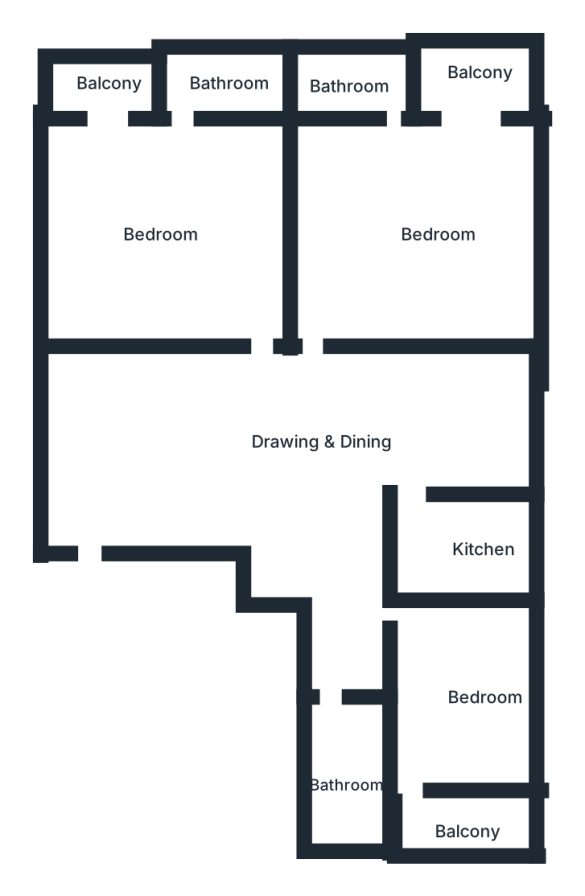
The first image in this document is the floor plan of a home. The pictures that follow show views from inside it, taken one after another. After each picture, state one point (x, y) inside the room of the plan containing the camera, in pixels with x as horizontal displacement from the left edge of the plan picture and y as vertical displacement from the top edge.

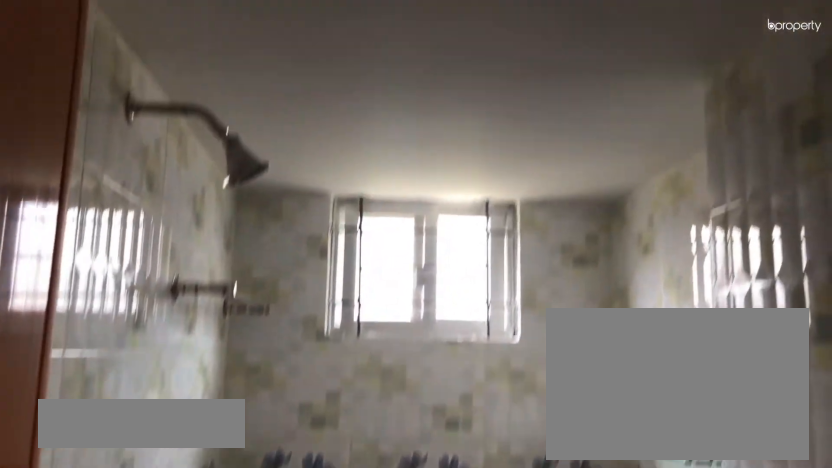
(347, 758)
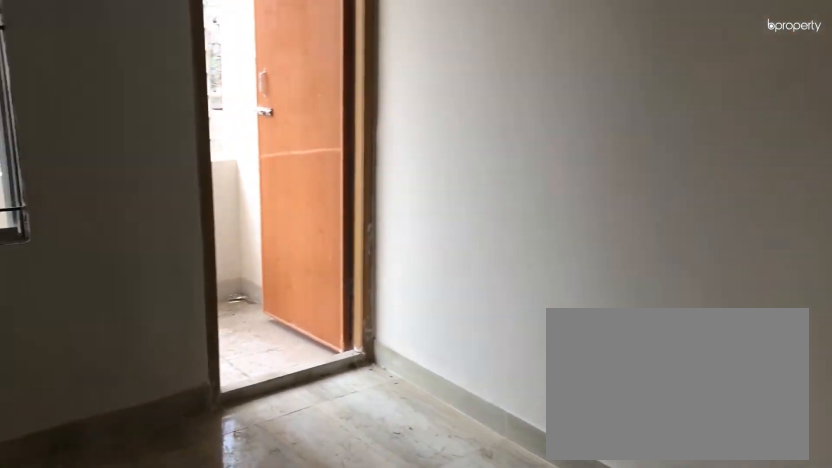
(484, 698)
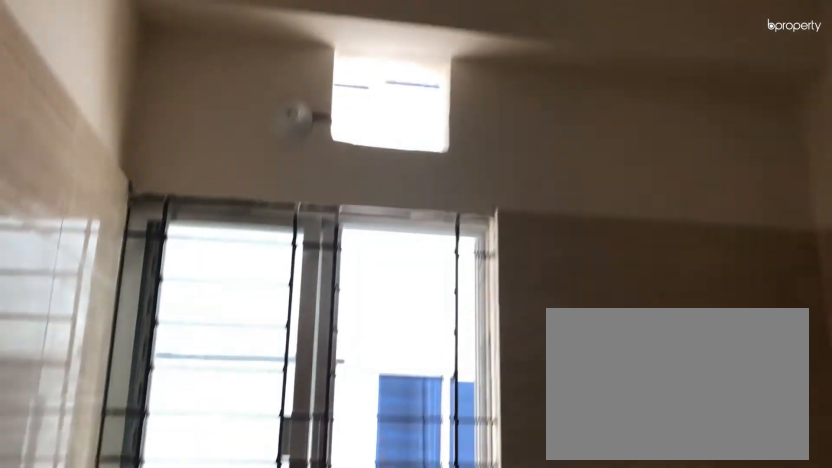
(480, 563)
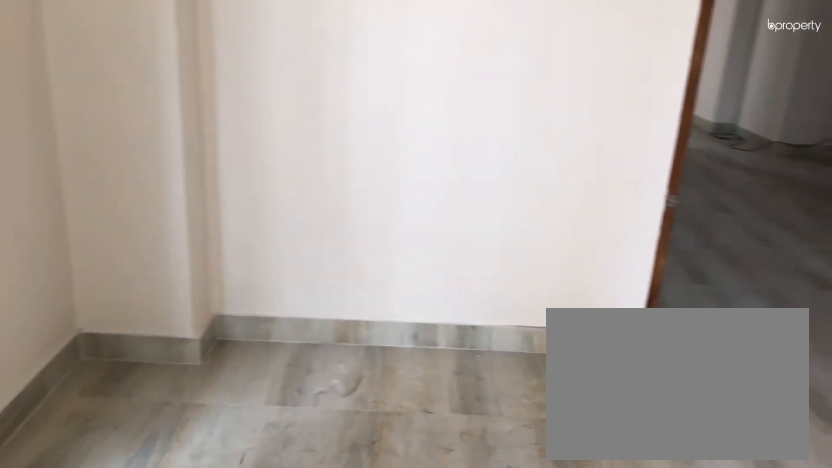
(451, 230)
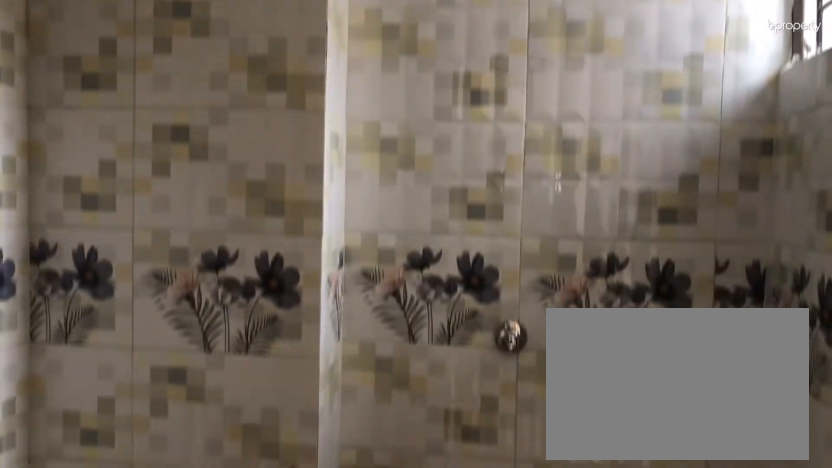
(358, 87)
